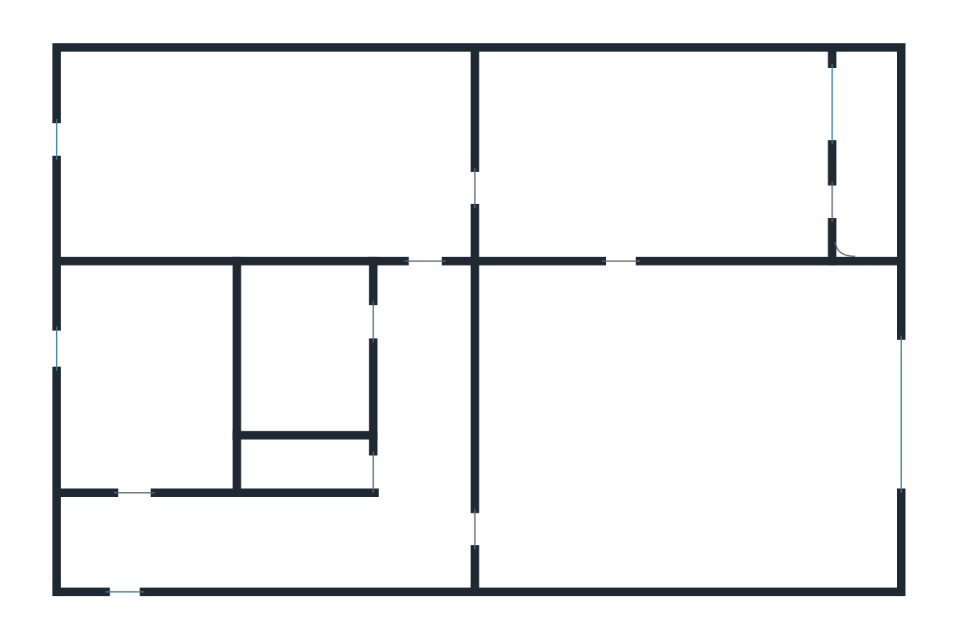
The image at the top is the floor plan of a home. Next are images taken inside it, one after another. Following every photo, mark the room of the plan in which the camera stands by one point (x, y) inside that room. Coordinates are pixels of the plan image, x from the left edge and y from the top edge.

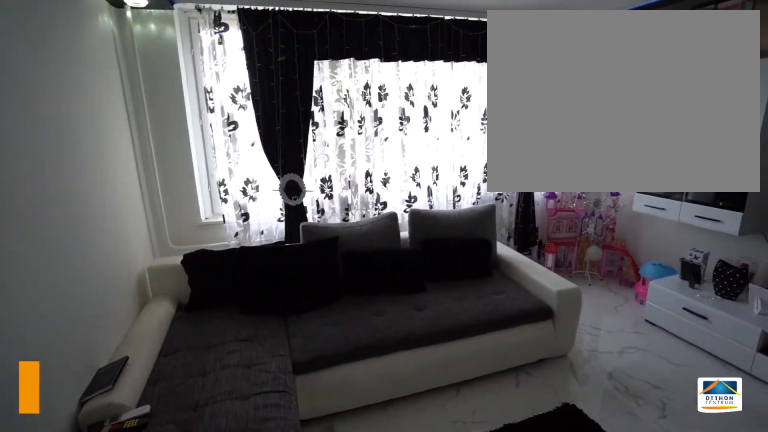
(681, 428)
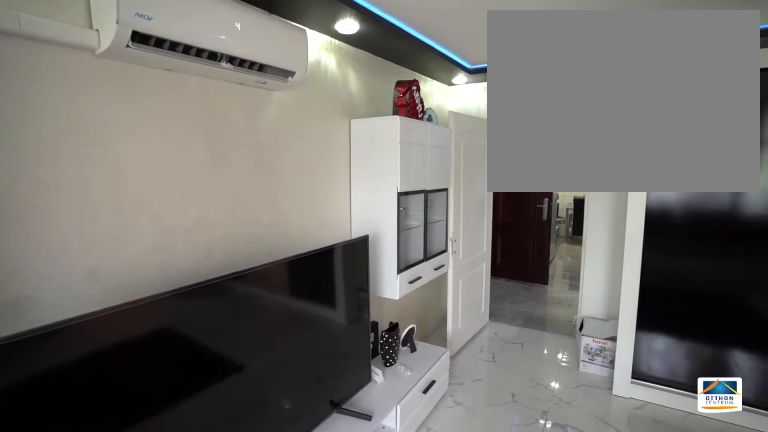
(681, 427)
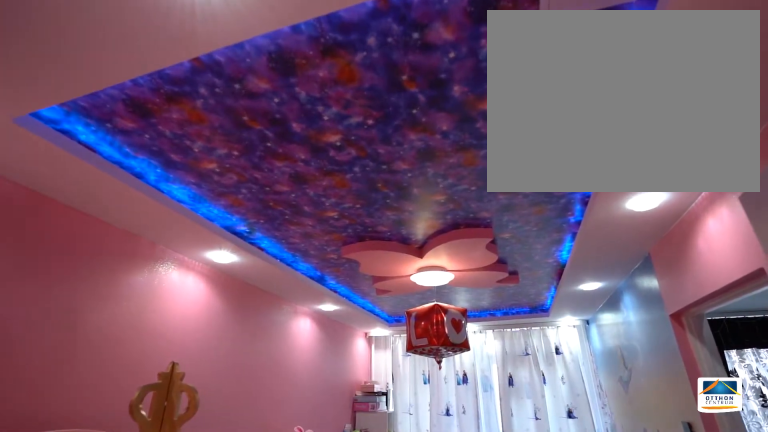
(648, 143)
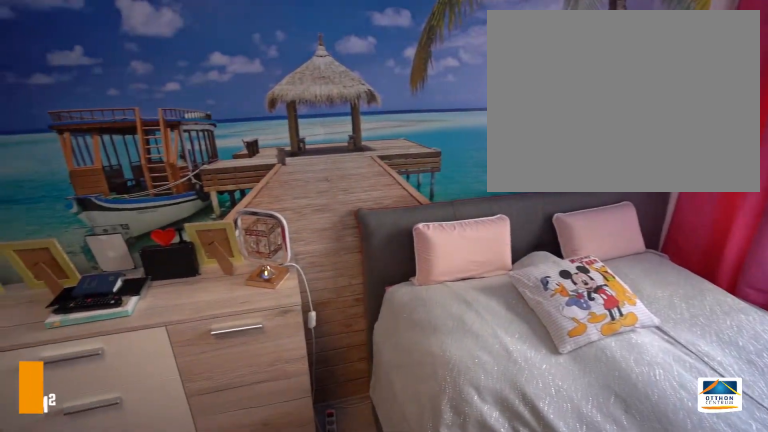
(262, 165)
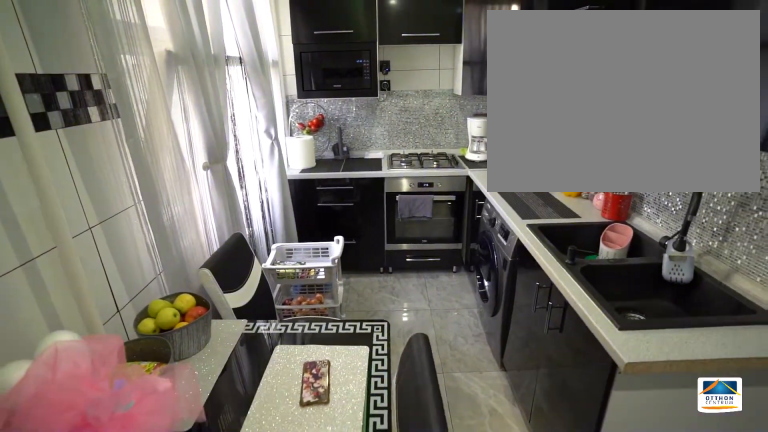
(140, 385)
